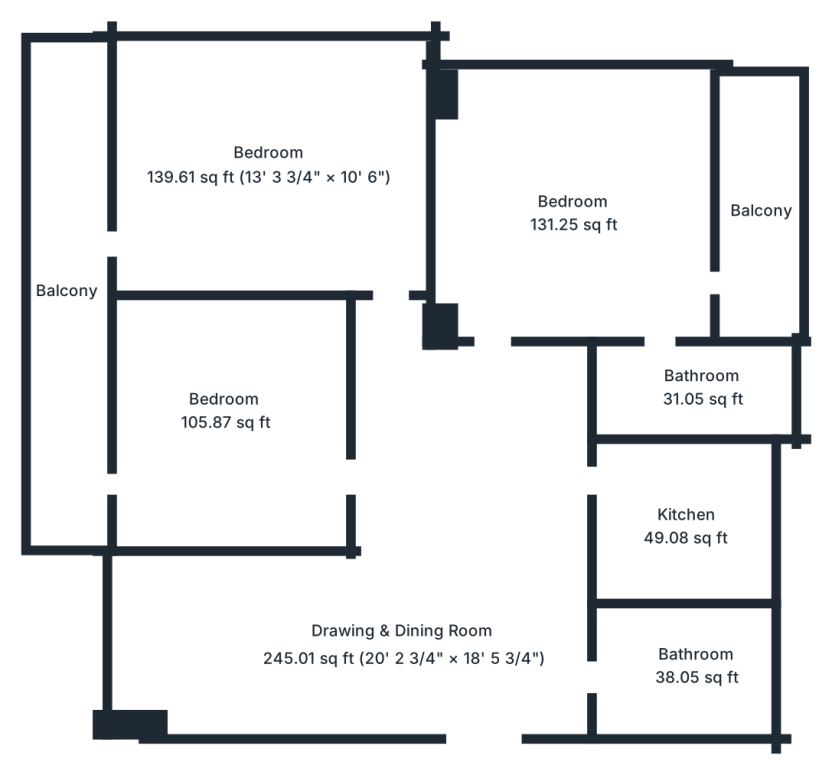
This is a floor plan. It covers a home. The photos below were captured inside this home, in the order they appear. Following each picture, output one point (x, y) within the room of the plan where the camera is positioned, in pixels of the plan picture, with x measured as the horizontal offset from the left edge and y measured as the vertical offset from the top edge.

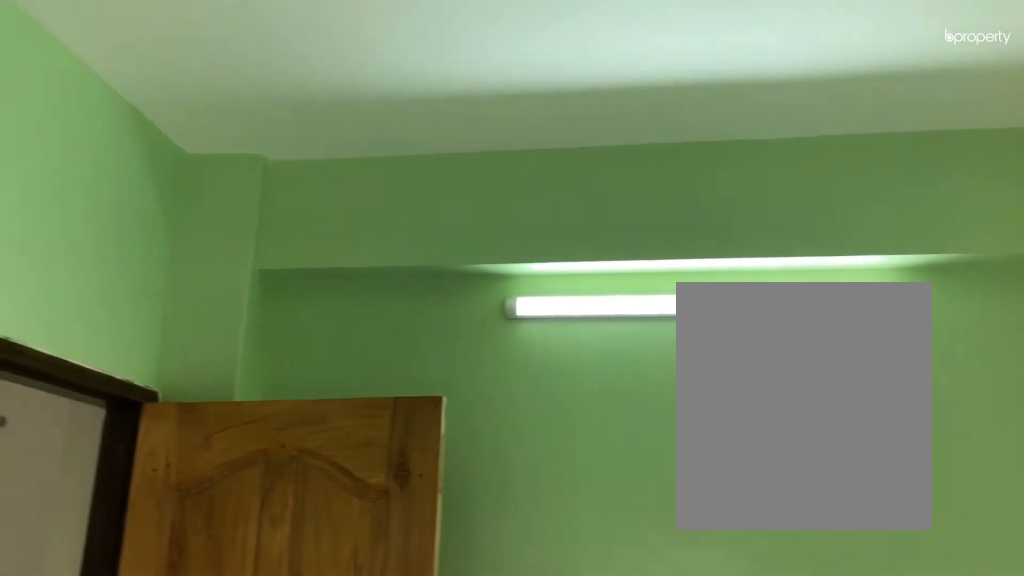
(573, 219)
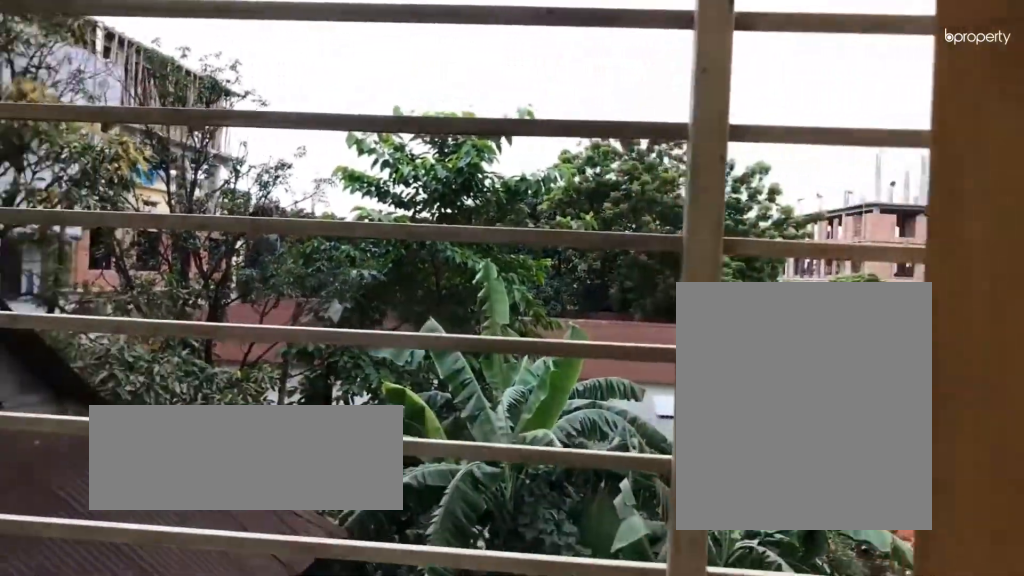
(763, 206)
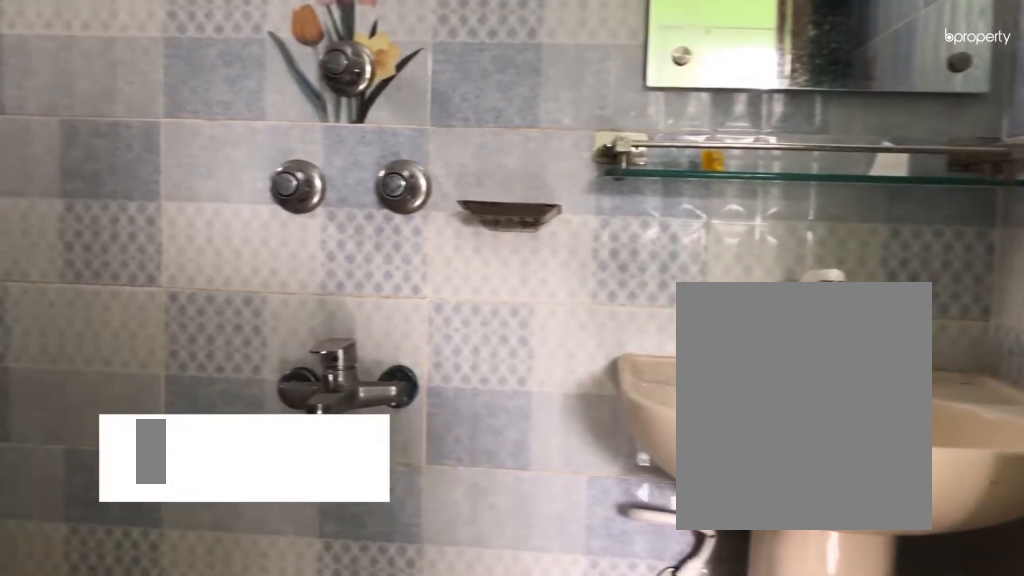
(696, 397)
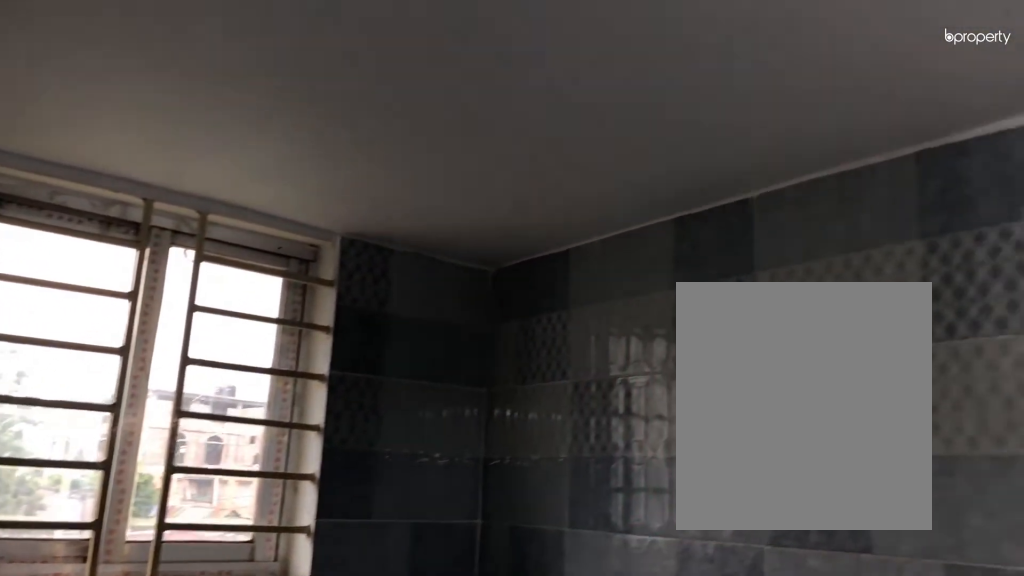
(696, 397)
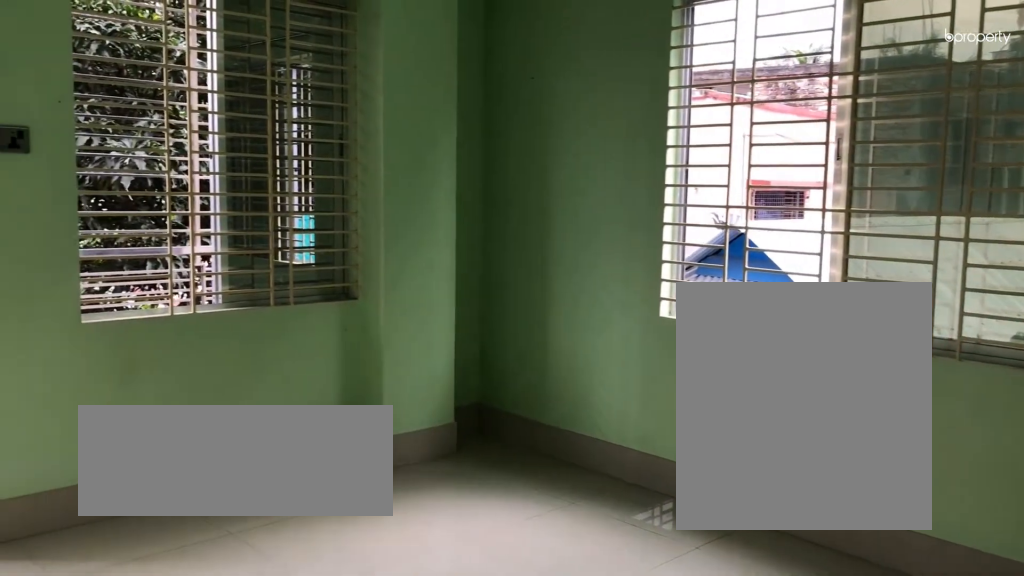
(268, 189)
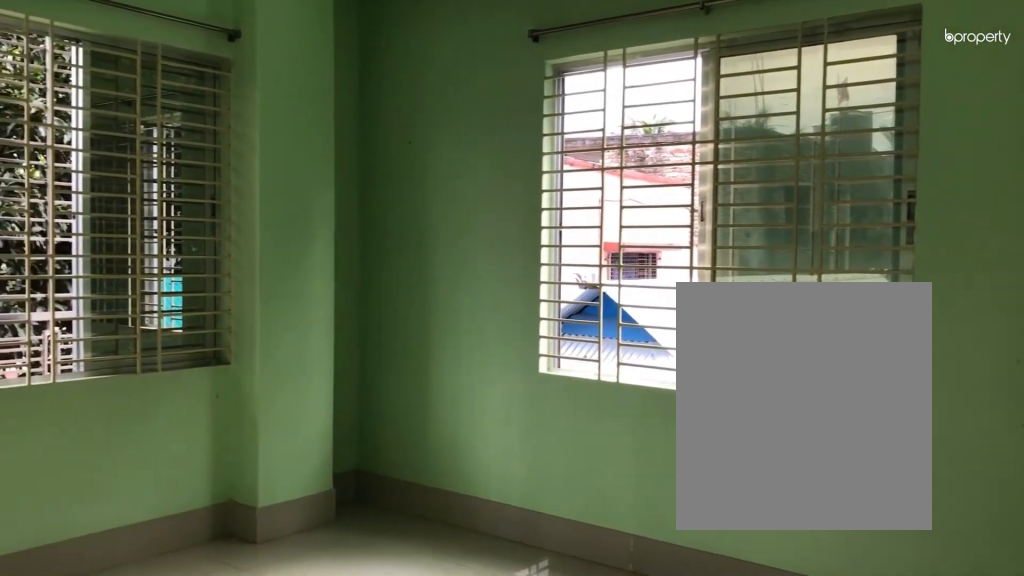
(268, 189)
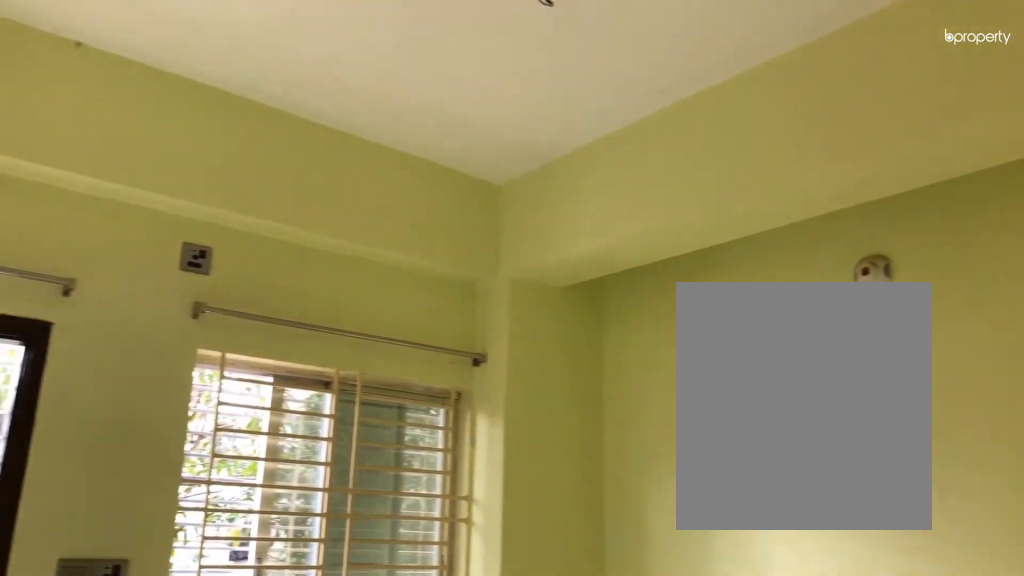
(226, 417)
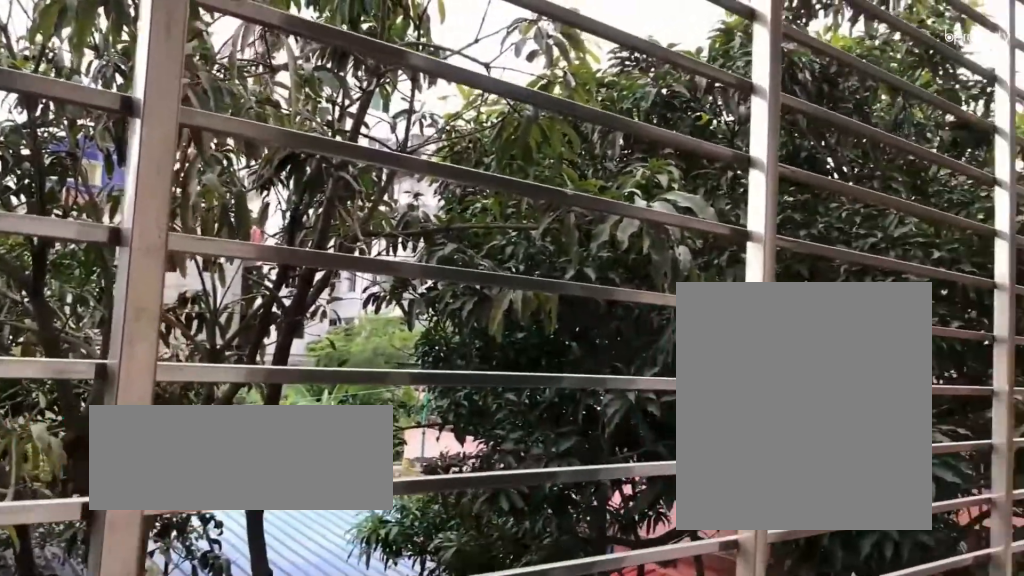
(62, 429)
